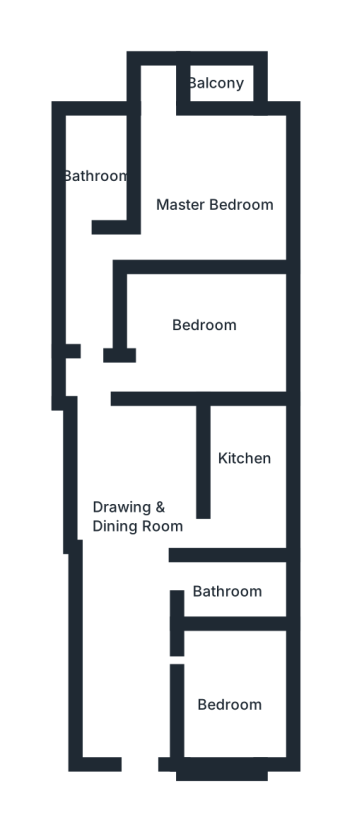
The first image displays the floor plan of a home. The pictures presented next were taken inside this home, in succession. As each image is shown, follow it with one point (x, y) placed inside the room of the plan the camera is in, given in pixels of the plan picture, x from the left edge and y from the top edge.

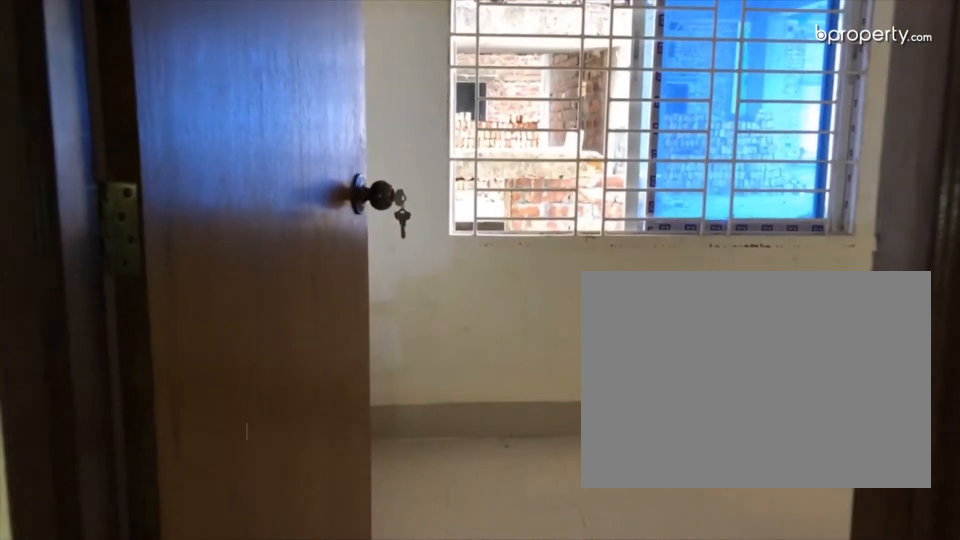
(127, 648)
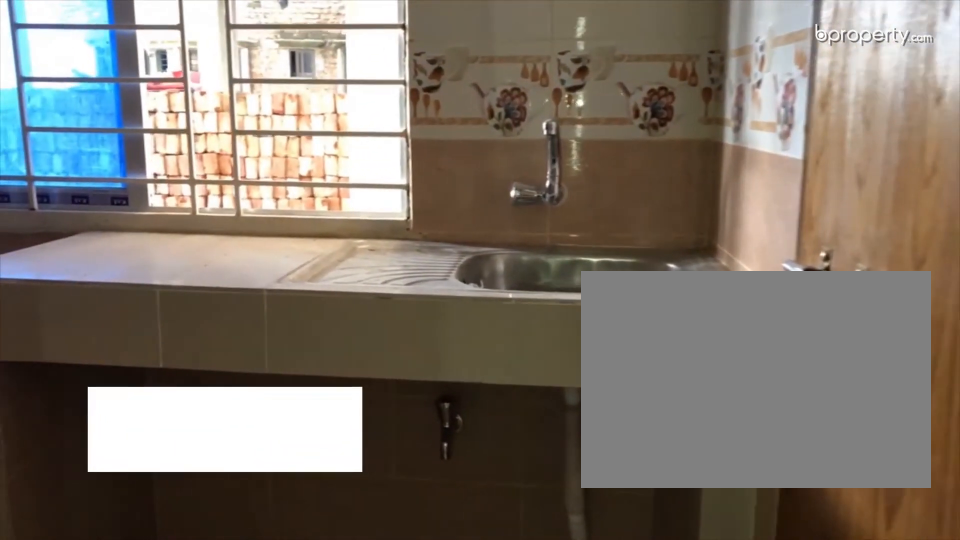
(246, 487)
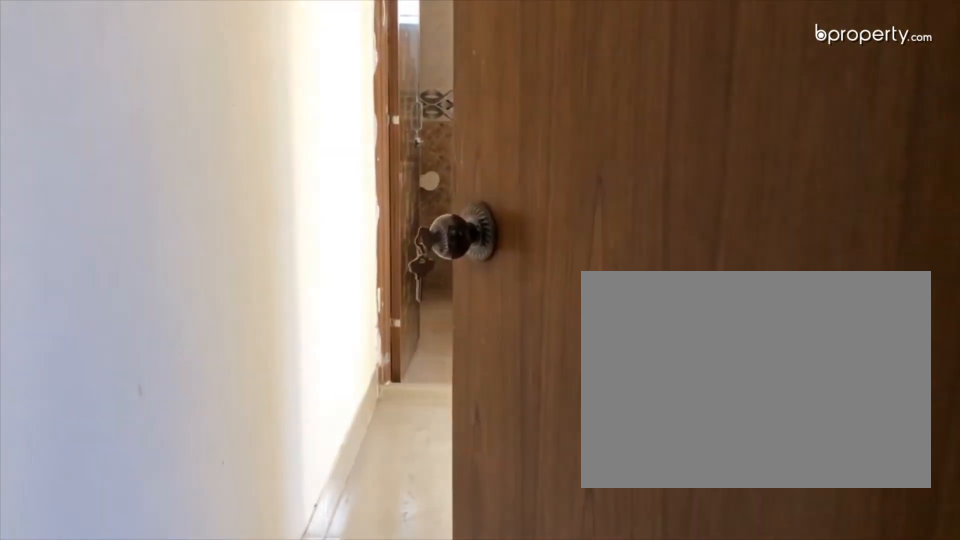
(179, 362)
